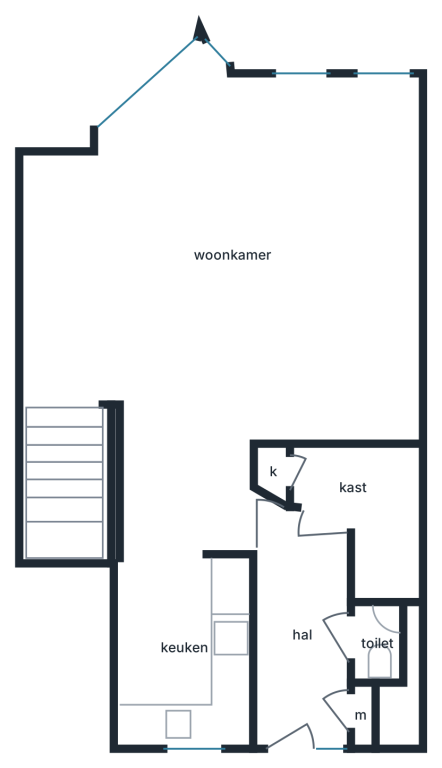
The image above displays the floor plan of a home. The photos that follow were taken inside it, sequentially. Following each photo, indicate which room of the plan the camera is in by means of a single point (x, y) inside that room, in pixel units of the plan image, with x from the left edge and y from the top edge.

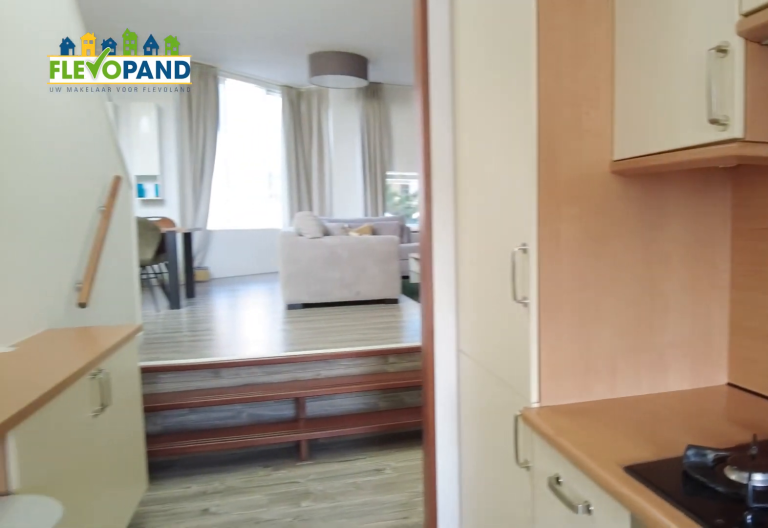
(185, 649)
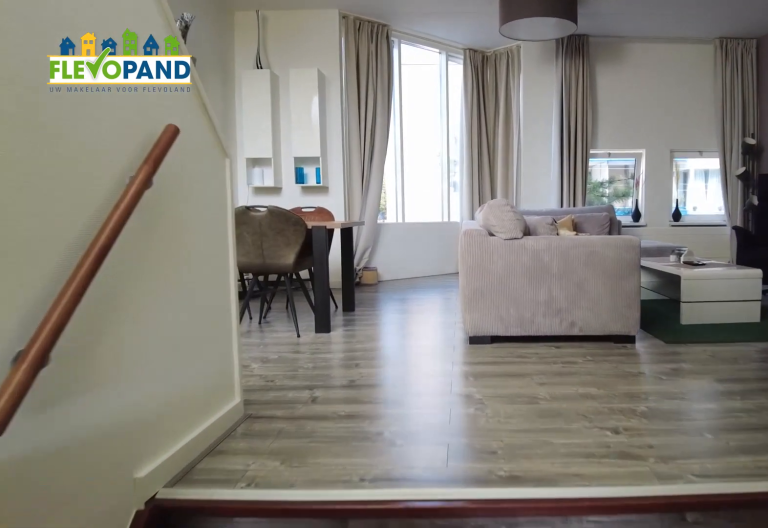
(231, 370)
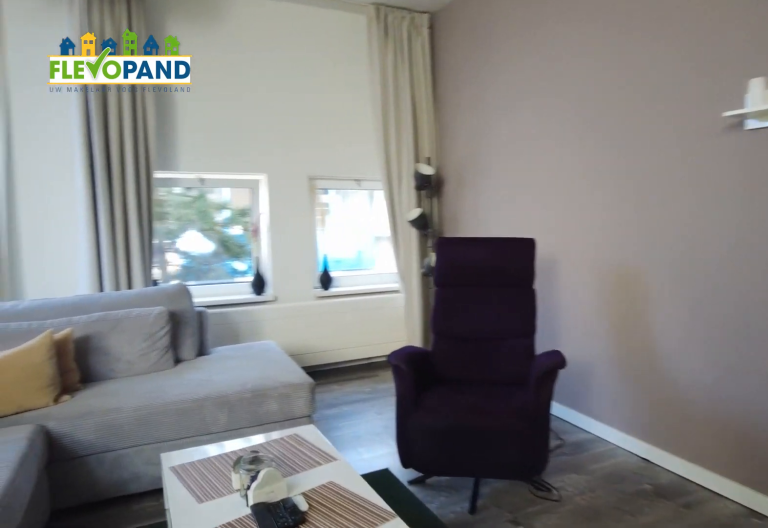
(231, 370)
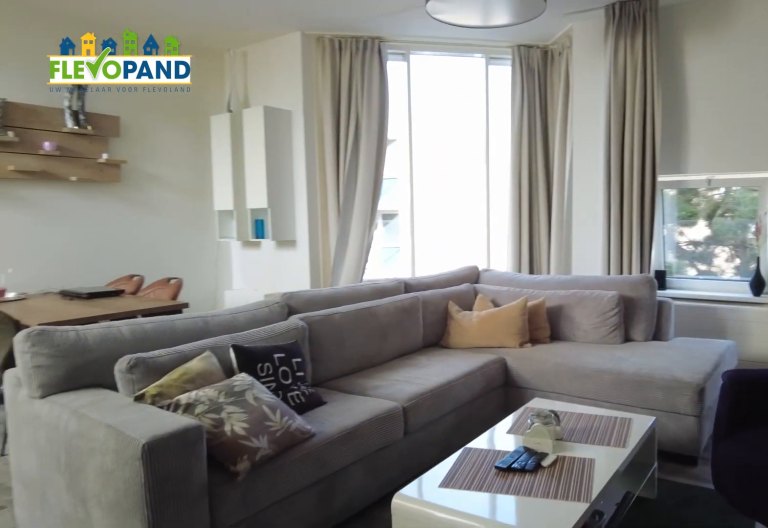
(231, 370)
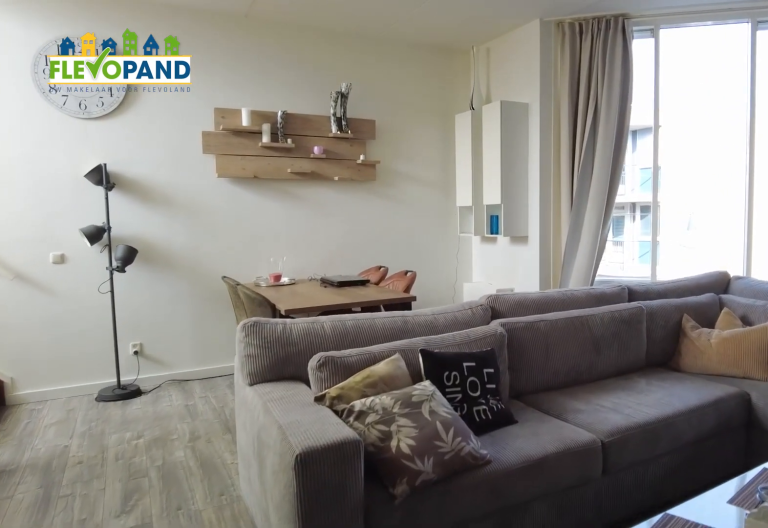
(231, 370)
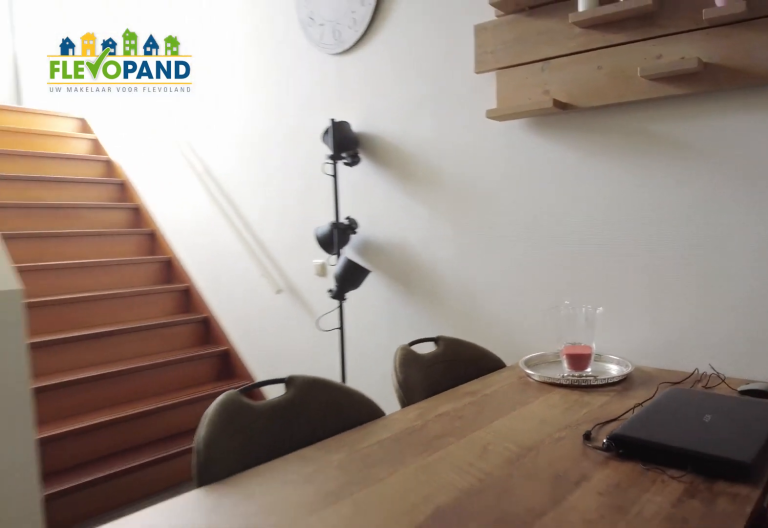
(231, 370)
